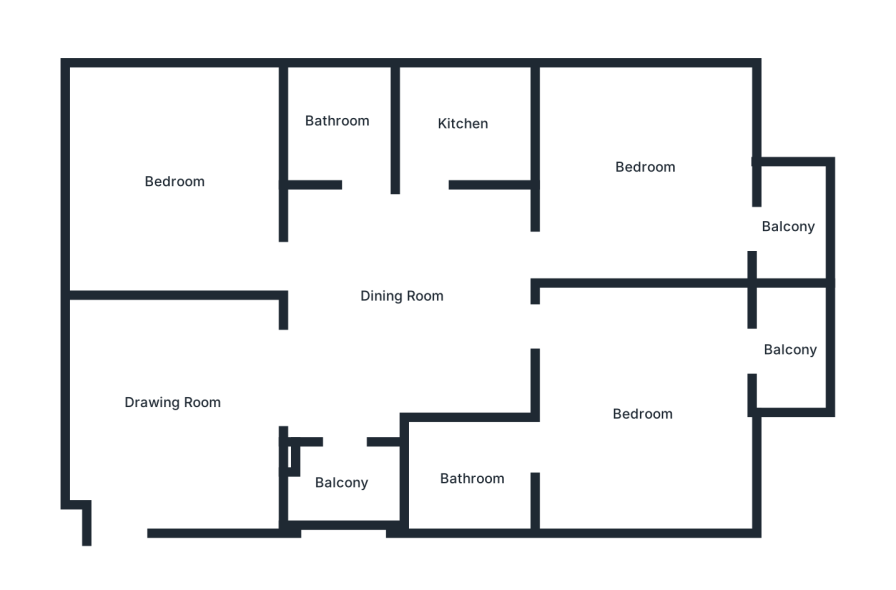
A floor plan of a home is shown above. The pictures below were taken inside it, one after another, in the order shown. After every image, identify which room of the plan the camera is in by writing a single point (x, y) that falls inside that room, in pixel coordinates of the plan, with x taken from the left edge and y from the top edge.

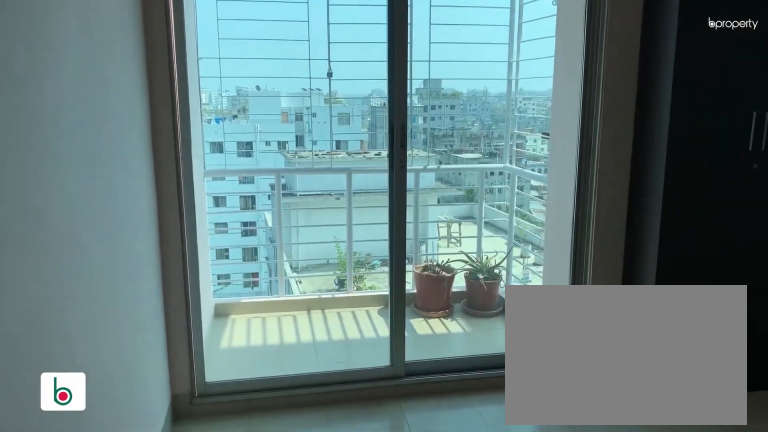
(643, 418)
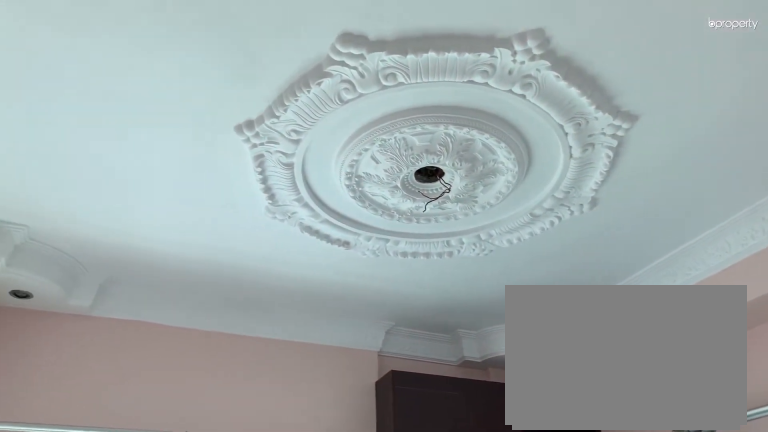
(643, 418)
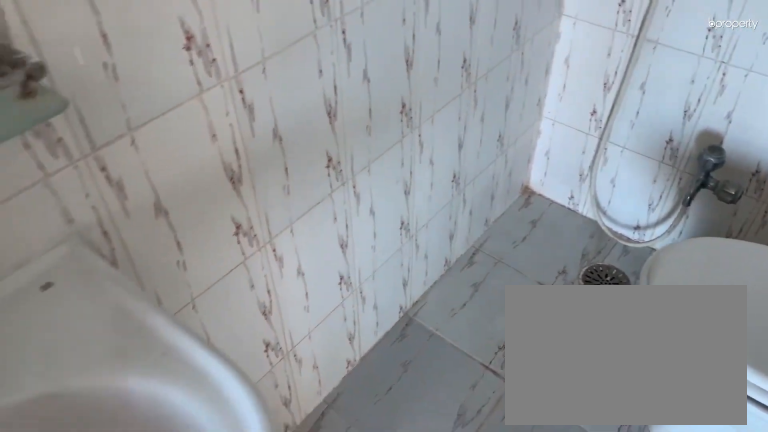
(467, 482)
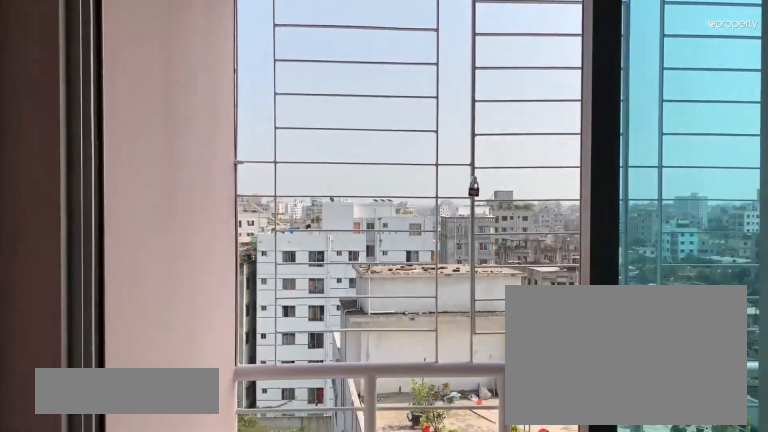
(793, 355)
